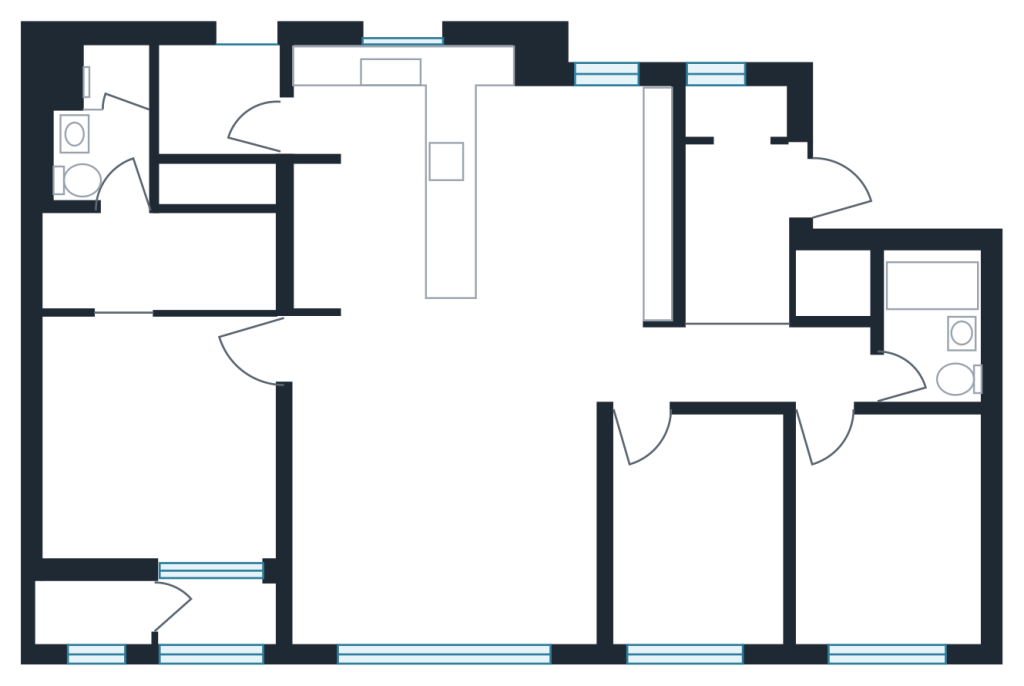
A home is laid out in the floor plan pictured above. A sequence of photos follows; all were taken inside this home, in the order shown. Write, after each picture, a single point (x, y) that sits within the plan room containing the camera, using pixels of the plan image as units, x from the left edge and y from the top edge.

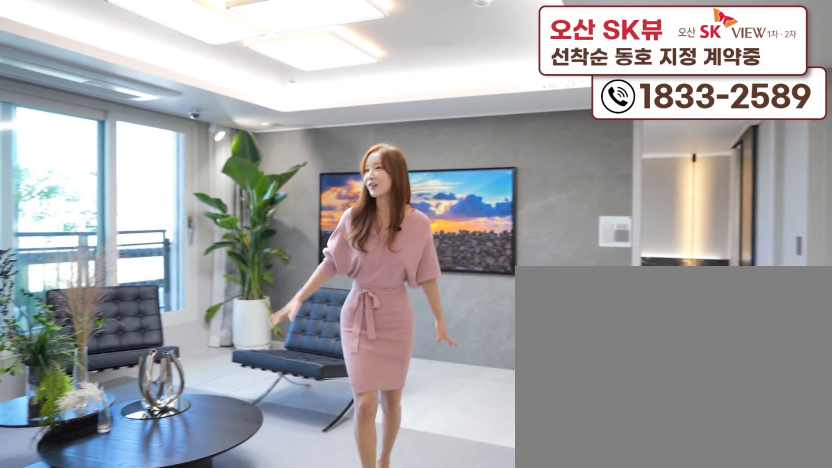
(449, 565)
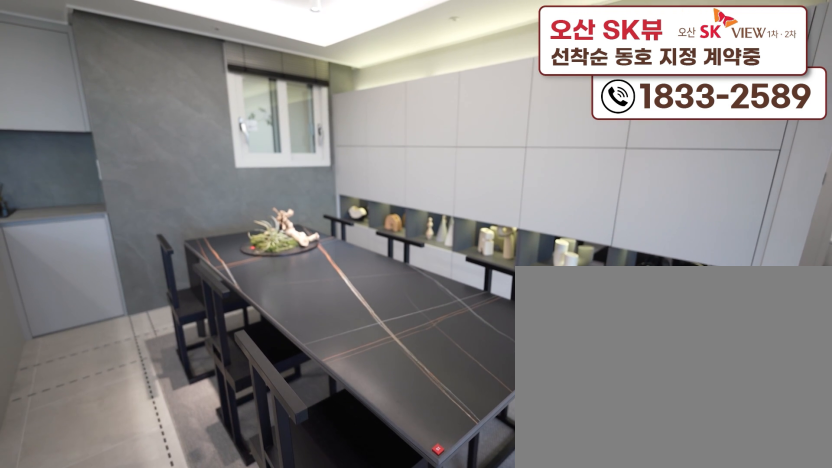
(408, 324)
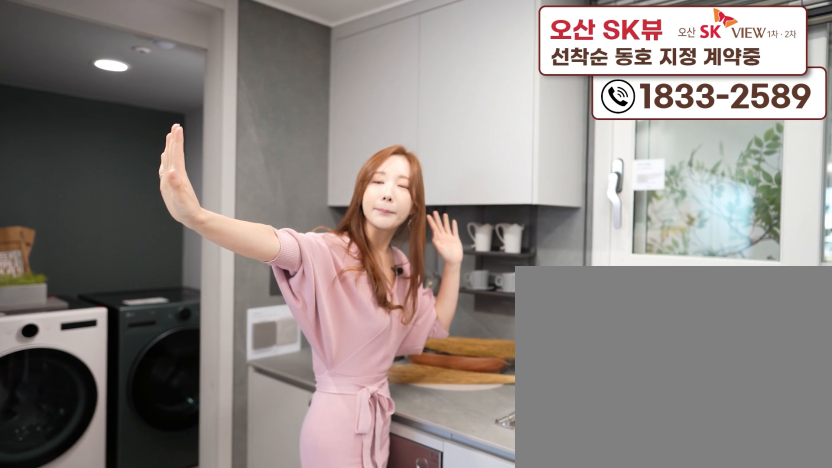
(408, 324)
